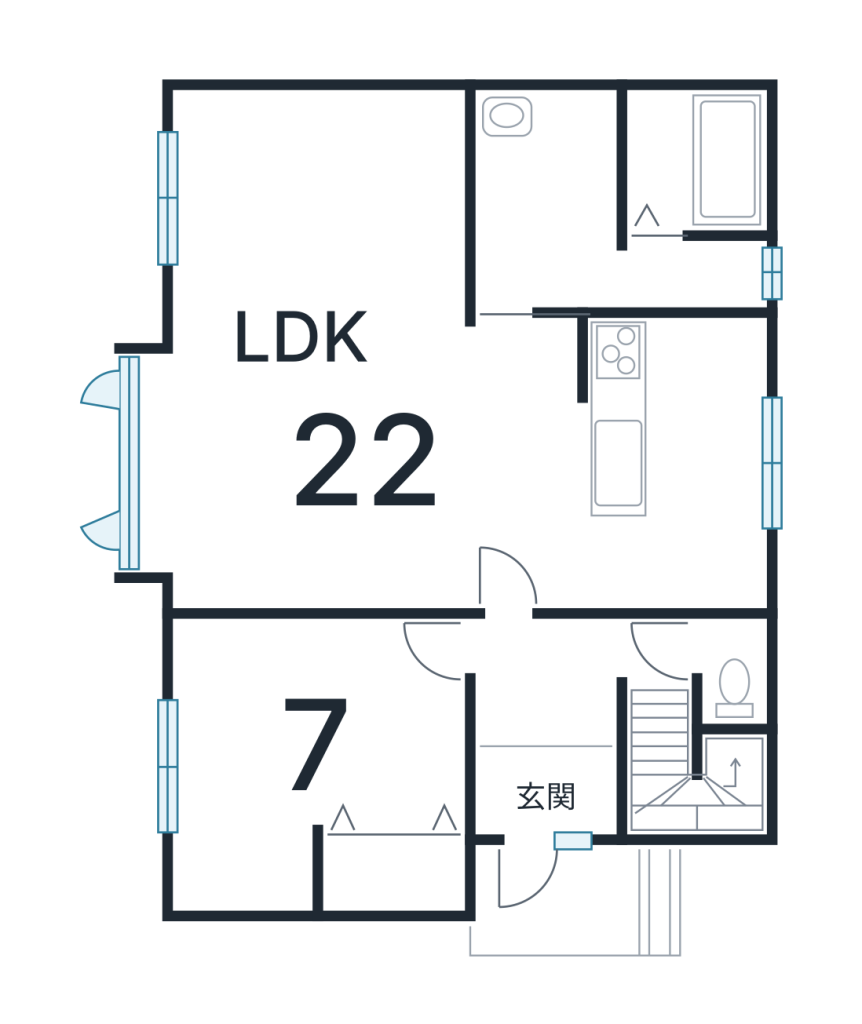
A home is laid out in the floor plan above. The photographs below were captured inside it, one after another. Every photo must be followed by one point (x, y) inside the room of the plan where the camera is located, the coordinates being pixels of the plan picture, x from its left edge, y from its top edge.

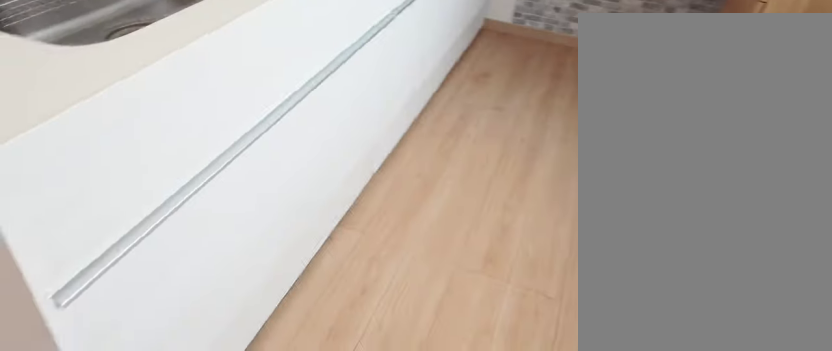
(689, 481)
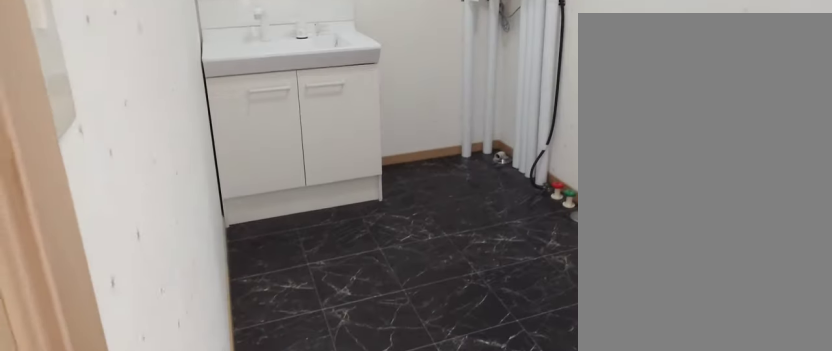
(543, 241)
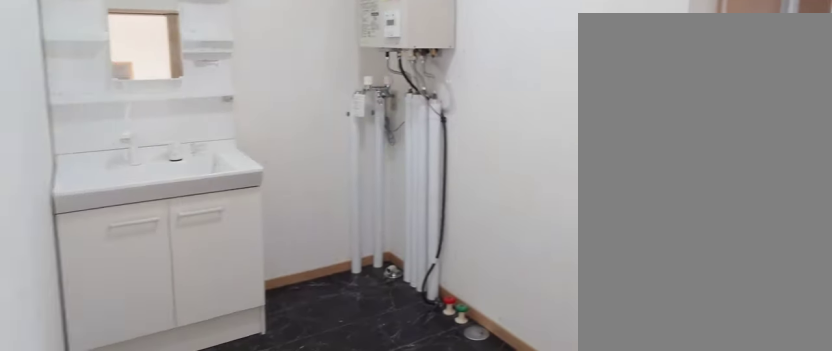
(543, 241)
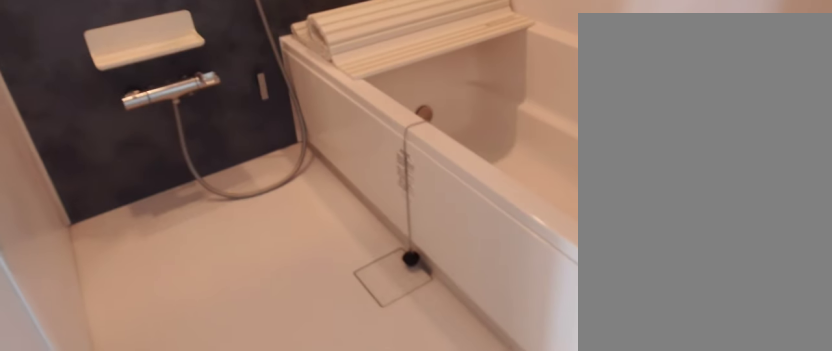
(698, 187)
